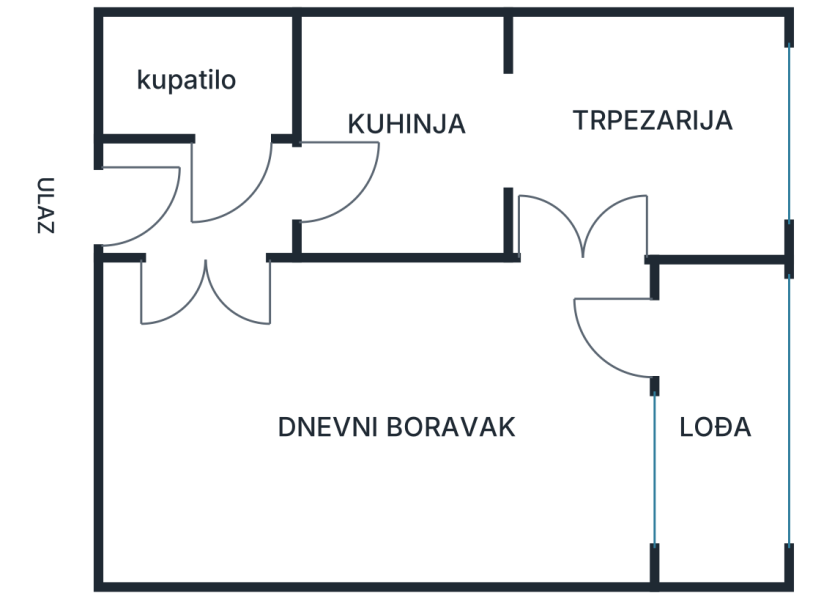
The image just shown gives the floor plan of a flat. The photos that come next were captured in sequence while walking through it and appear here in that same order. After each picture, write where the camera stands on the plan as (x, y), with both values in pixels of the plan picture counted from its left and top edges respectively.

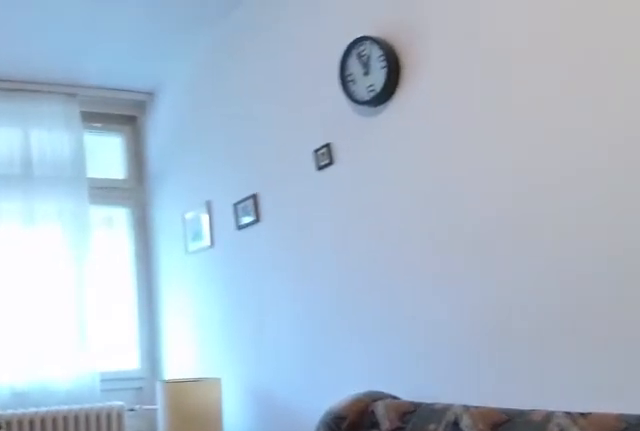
(277, 379)
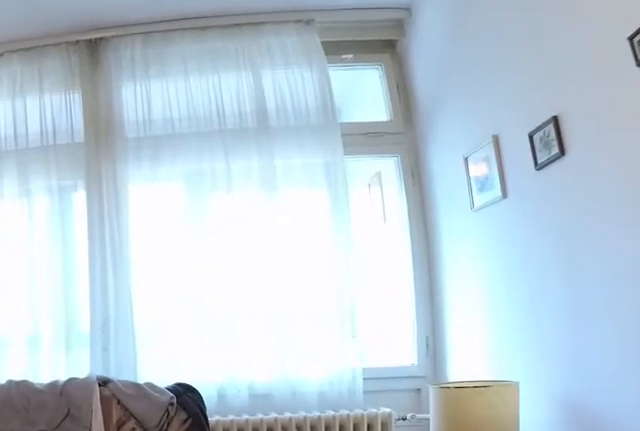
(338, 399)
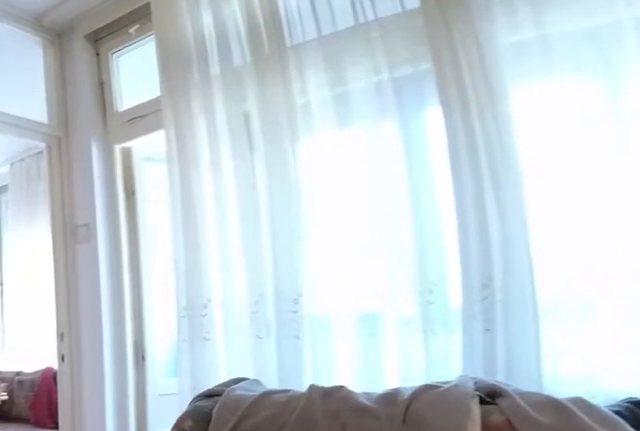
(480, 417)
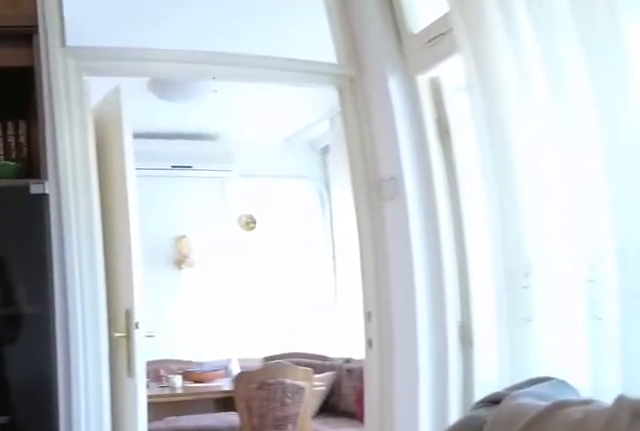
(508, 424)
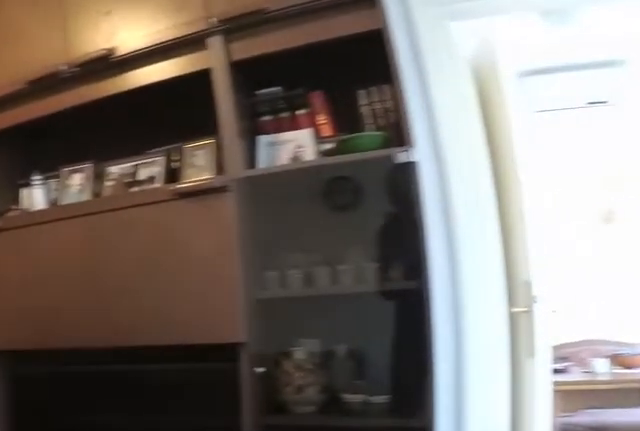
(532, 422)
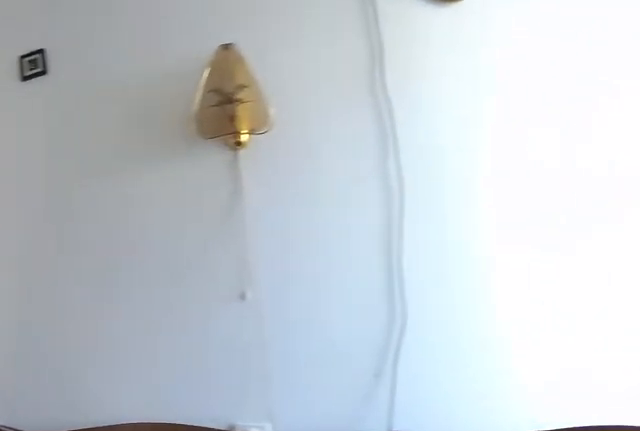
(674, 194)
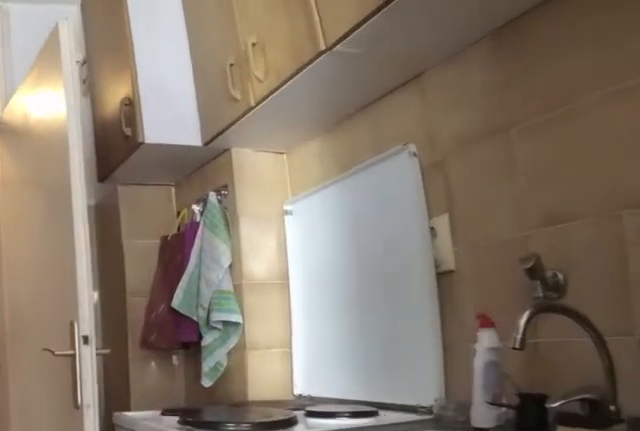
(546, 142)
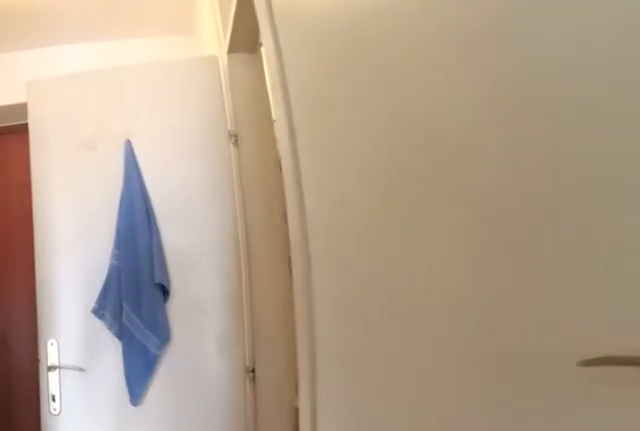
(398, 160)
